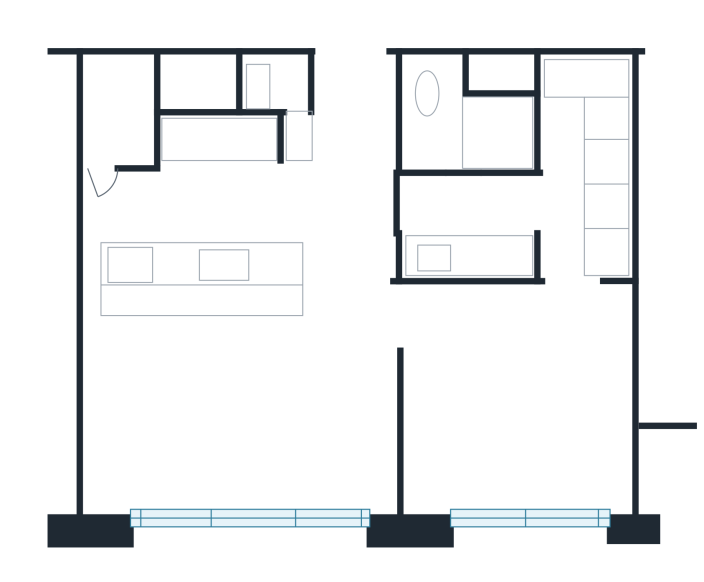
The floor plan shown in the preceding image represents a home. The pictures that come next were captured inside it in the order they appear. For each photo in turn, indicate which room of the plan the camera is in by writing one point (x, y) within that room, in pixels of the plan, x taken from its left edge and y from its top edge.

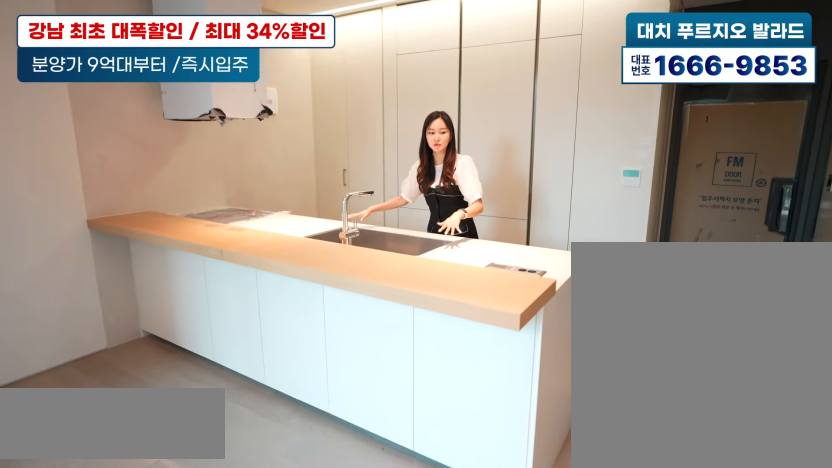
(205, 190)
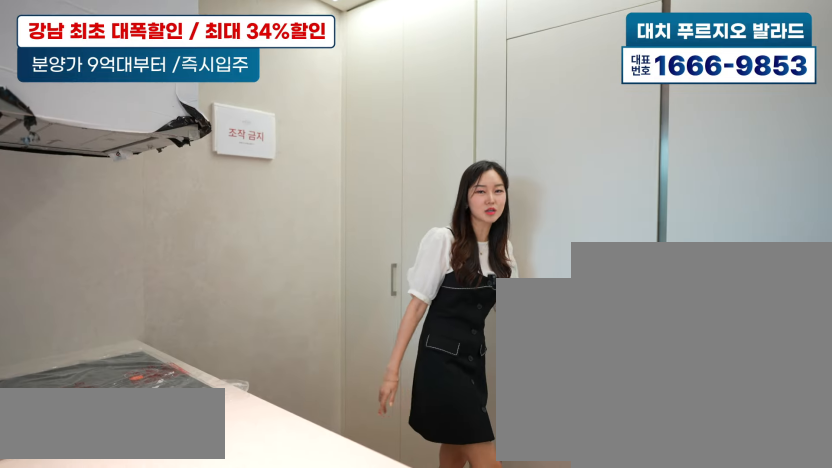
(208, 193)
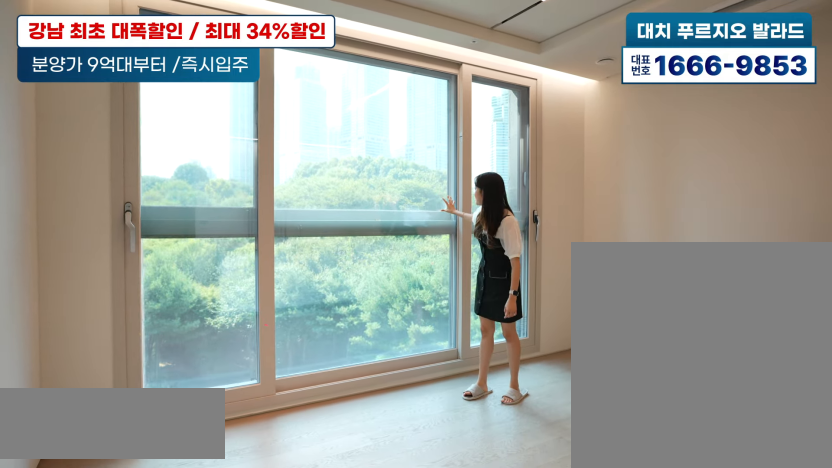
(230, 416)
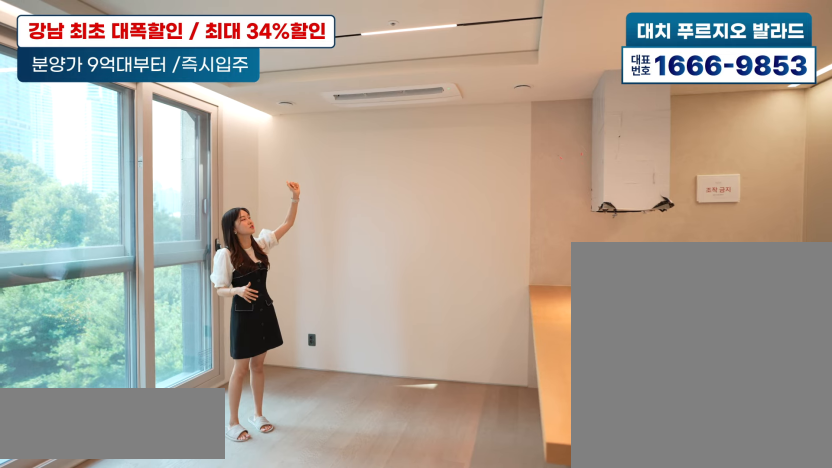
(231, 417)
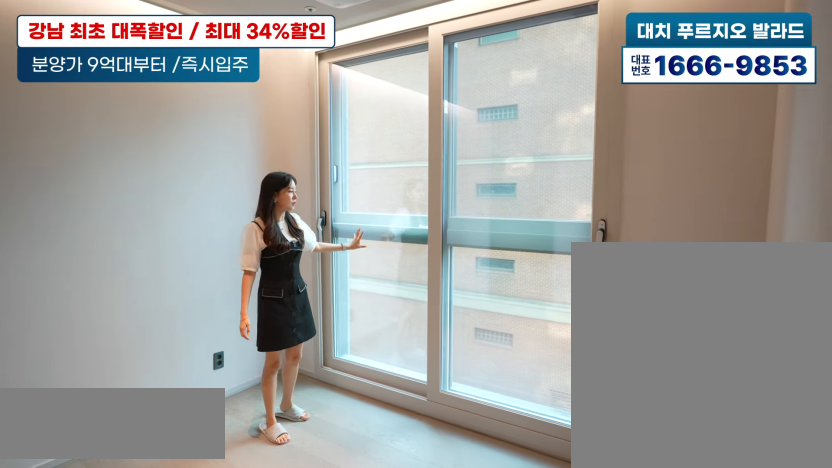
(522, 411)
